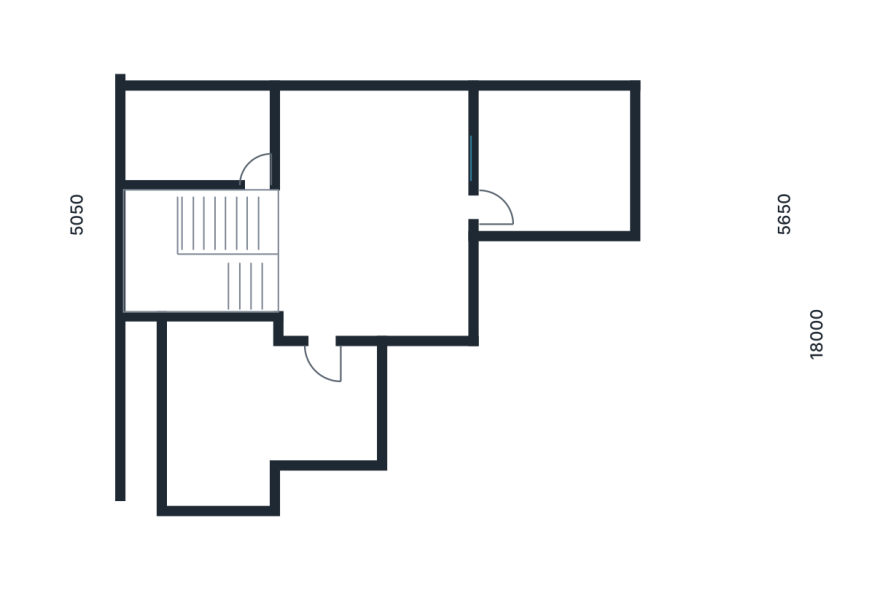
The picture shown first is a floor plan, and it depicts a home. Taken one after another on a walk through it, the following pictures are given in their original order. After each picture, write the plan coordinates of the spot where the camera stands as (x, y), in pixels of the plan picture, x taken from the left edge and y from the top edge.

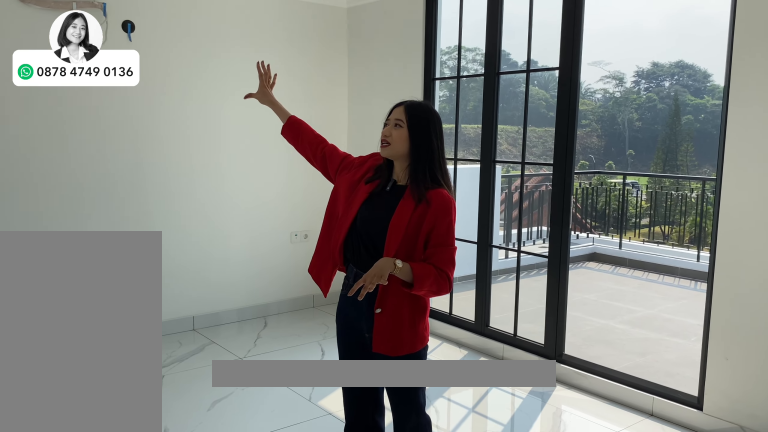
(362, 164)
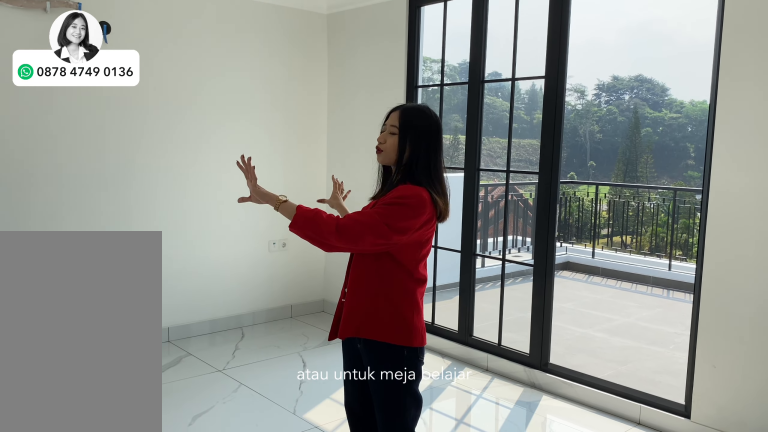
(362, 164)
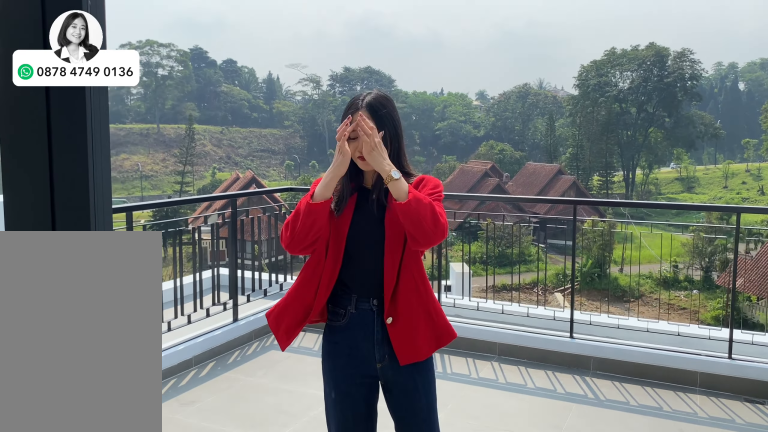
(552, 146)
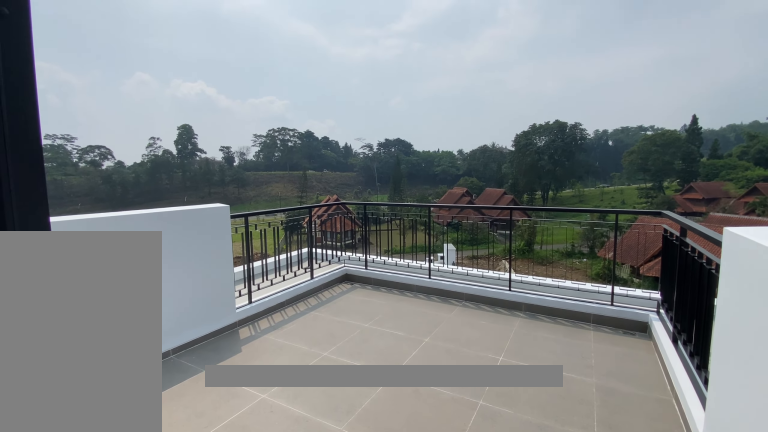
(552, 146)
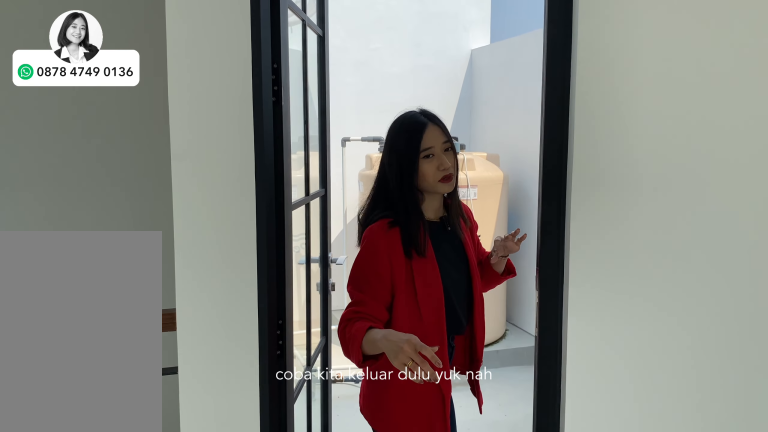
(368, 210)
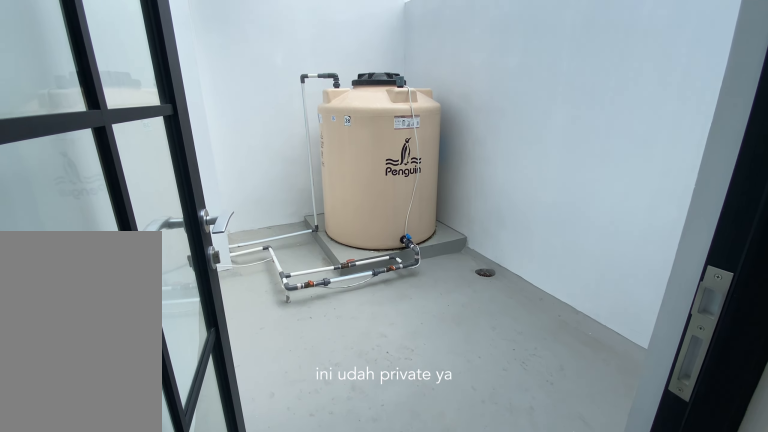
(200, 127)
